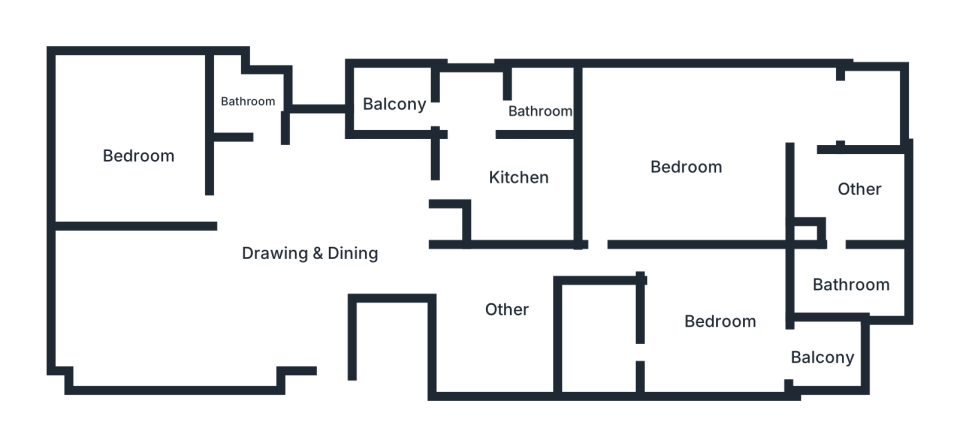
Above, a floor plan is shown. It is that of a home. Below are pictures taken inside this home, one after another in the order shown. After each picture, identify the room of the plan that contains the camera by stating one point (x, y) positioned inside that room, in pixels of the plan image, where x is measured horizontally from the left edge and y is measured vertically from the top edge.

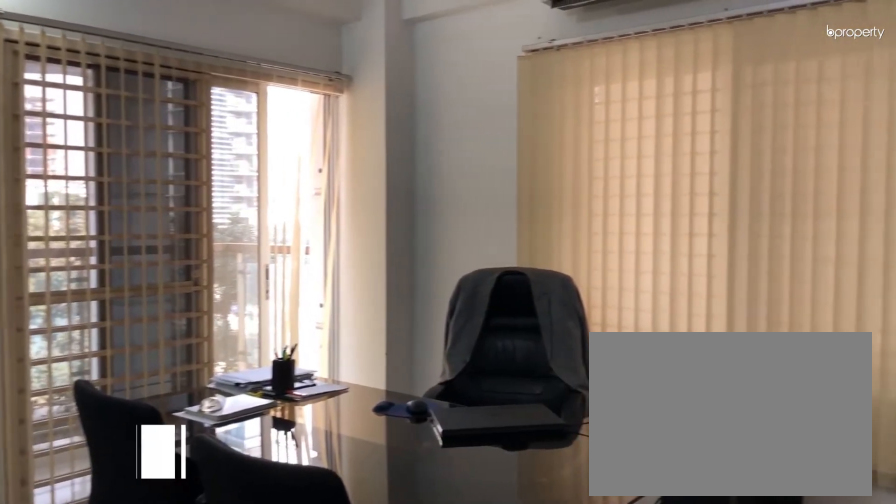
(721, 321)
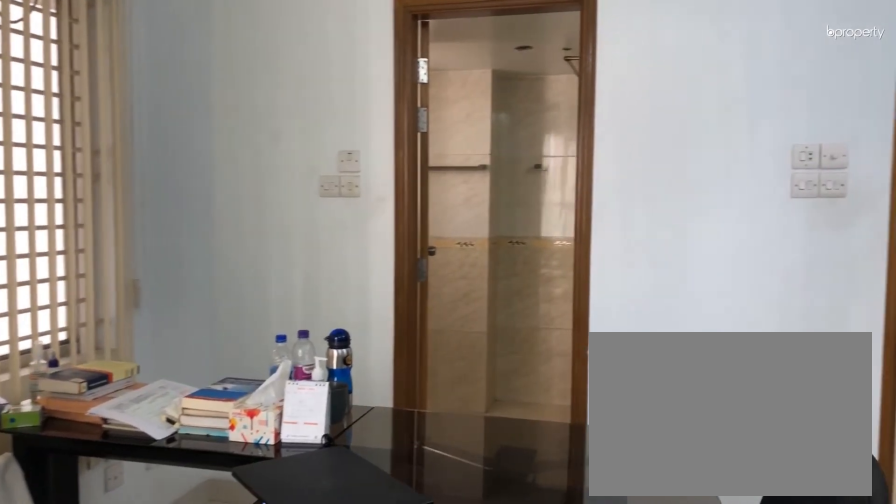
(721, 321)
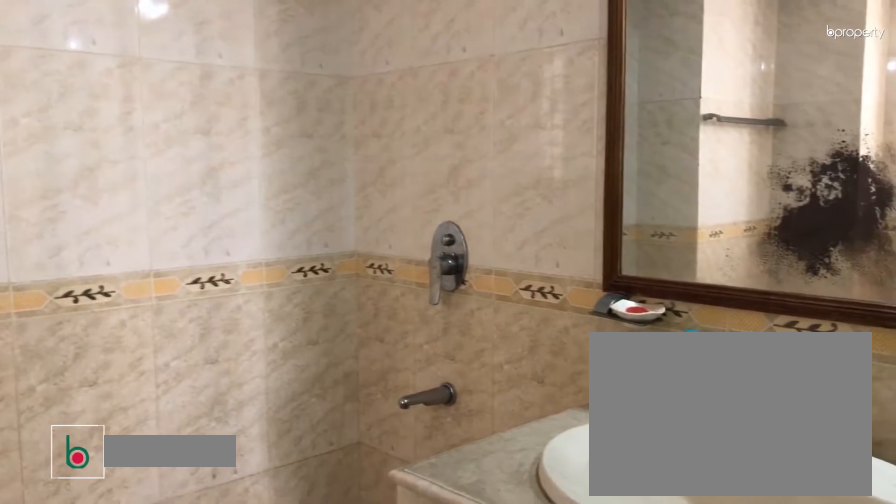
(602, 337)
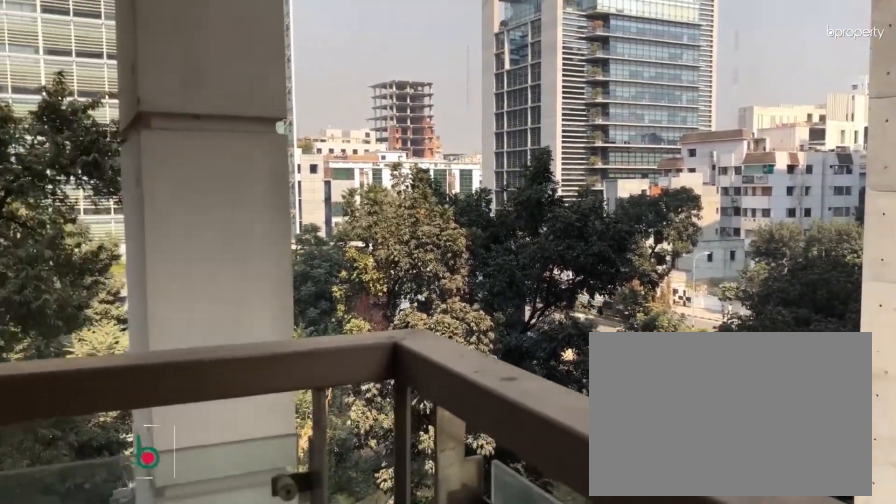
(825, 357)
